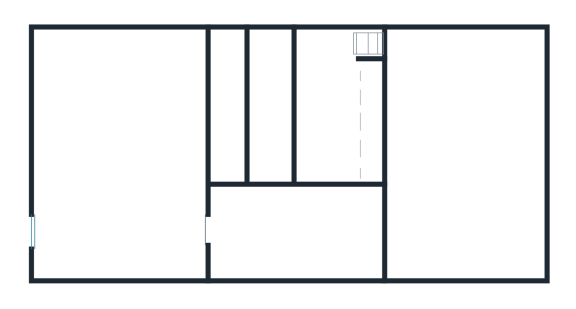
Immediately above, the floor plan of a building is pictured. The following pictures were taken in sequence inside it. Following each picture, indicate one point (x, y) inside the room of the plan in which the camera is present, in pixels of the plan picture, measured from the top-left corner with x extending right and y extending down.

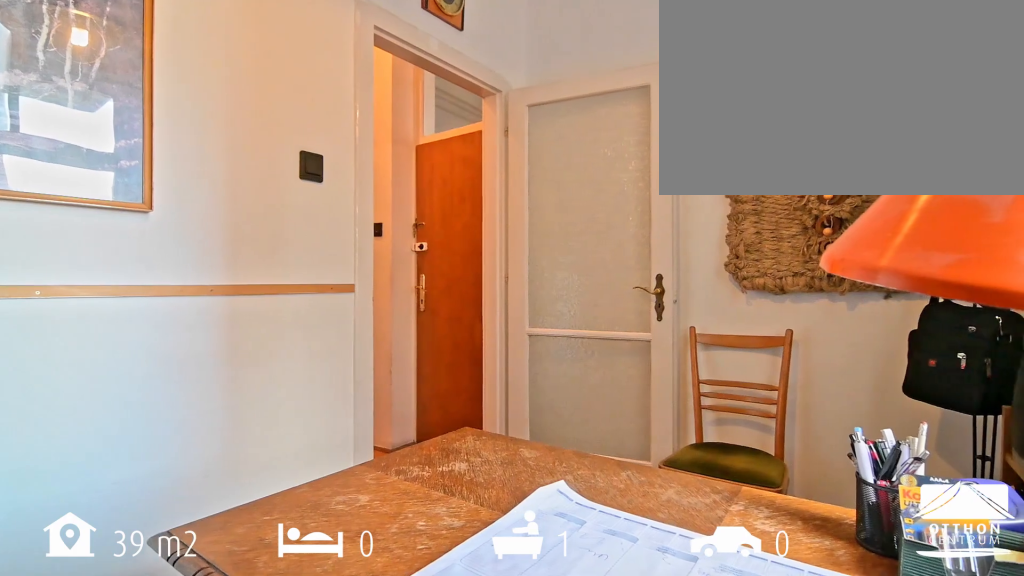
(169, 141)
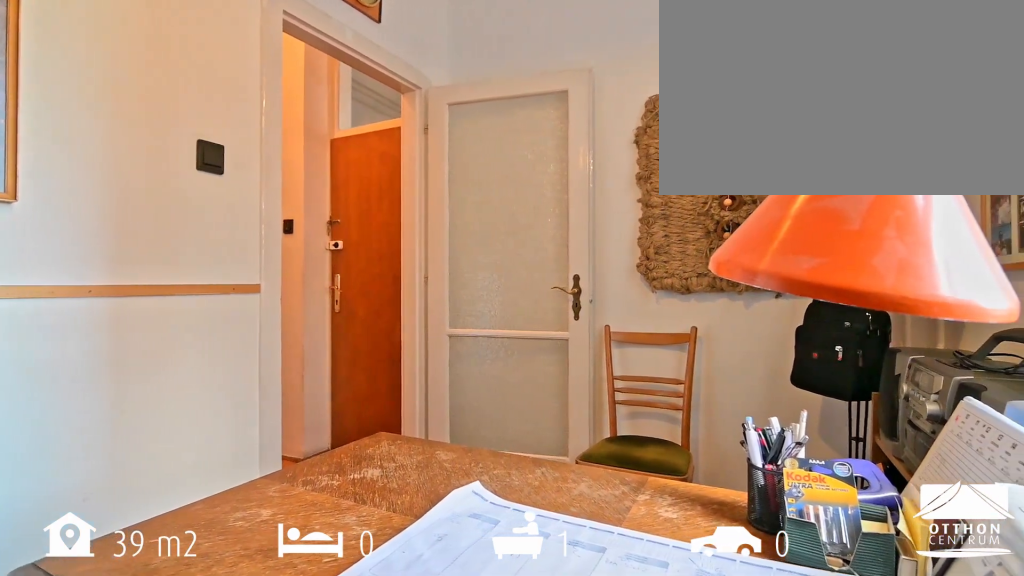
(119, 152)
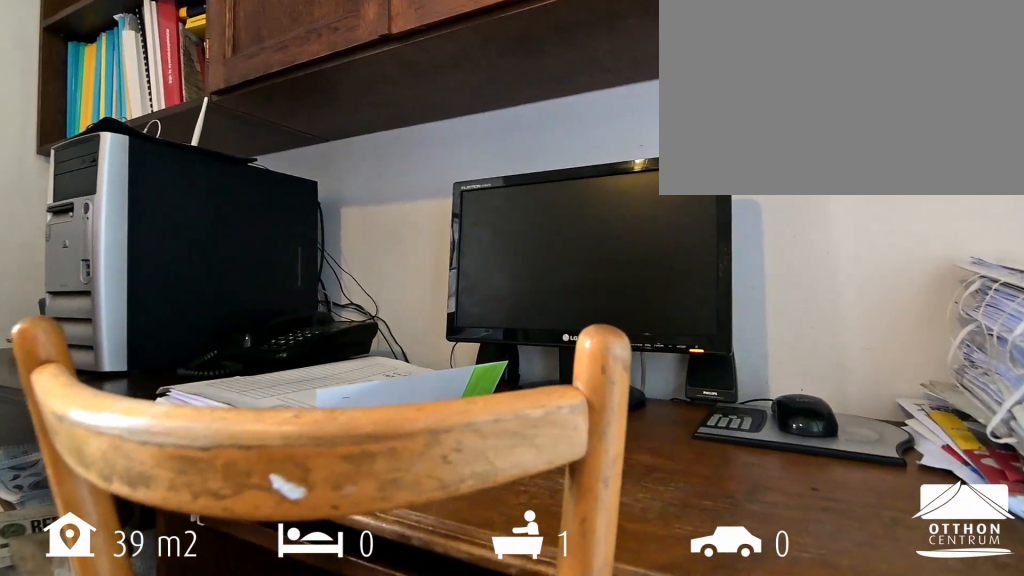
(119, 152)
